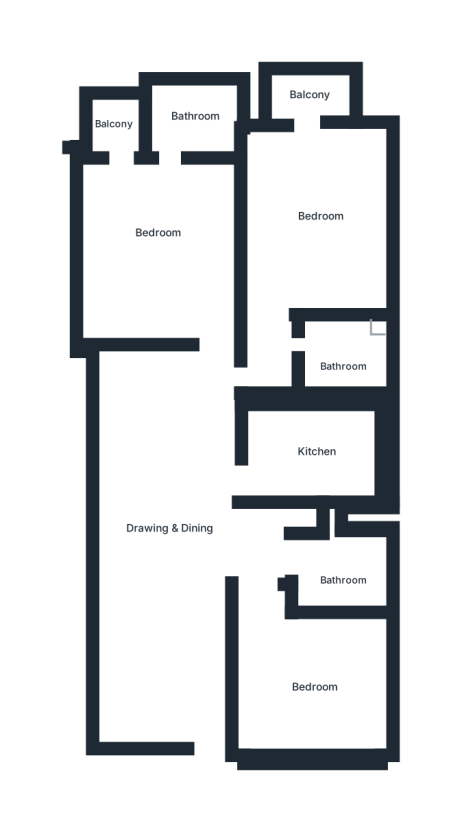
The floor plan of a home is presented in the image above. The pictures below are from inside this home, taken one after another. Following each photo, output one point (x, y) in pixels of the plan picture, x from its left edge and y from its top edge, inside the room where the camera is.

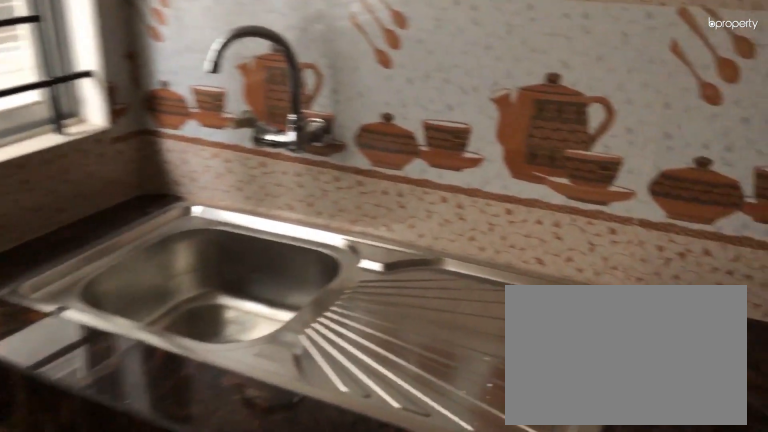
(315, 445)
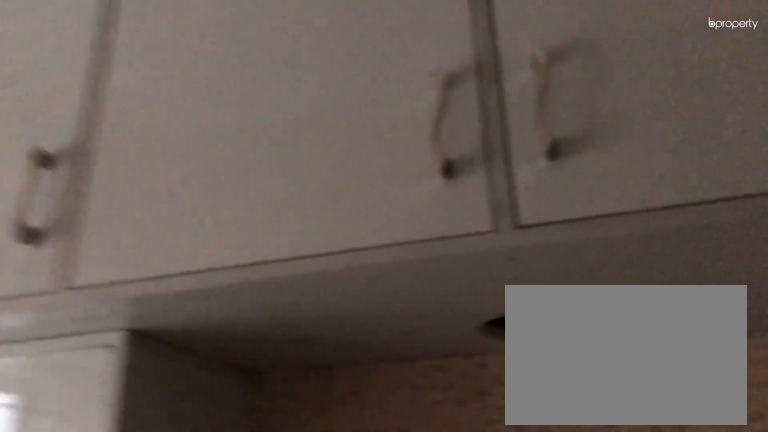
(315, 445)
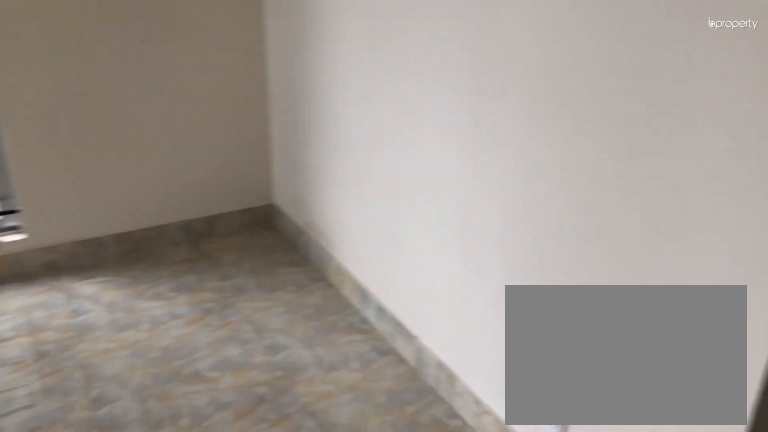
(311, 218)
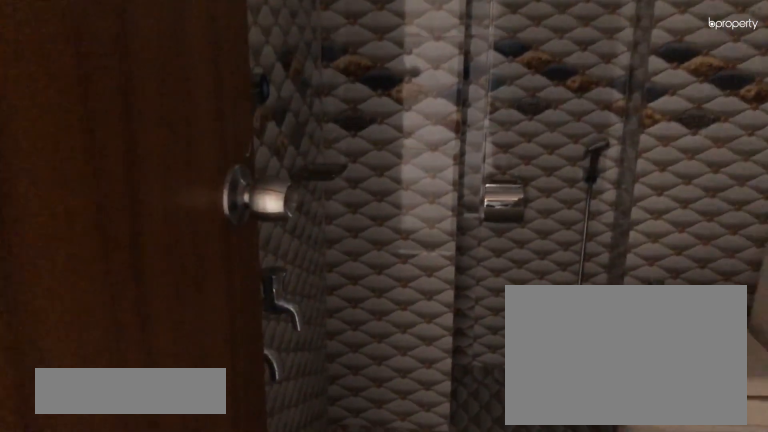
(338, 355)
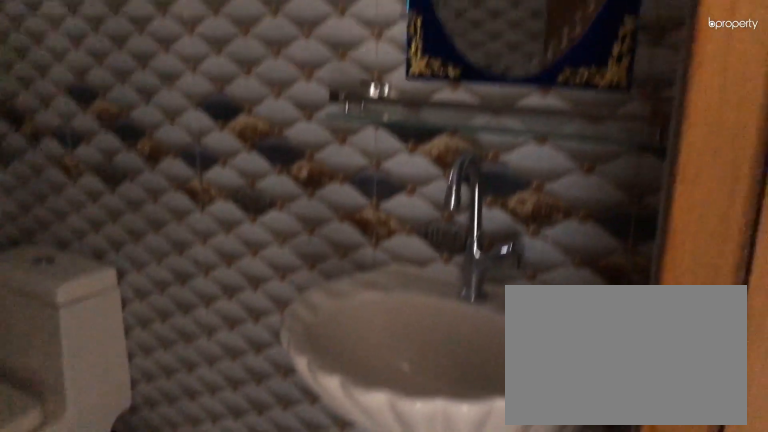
(338, 355)
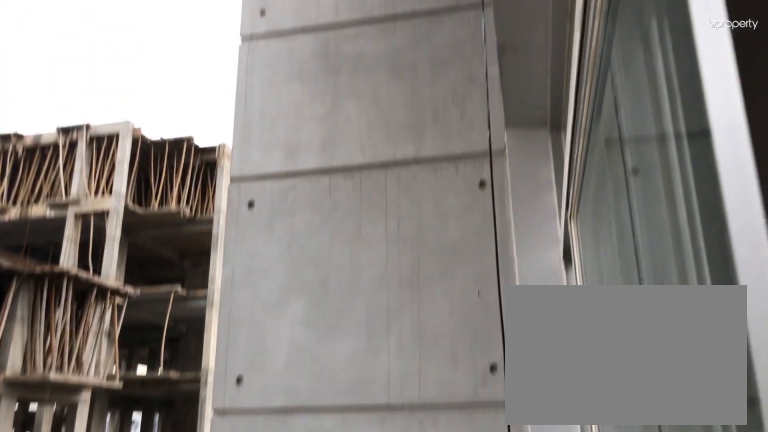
(305, 94)
